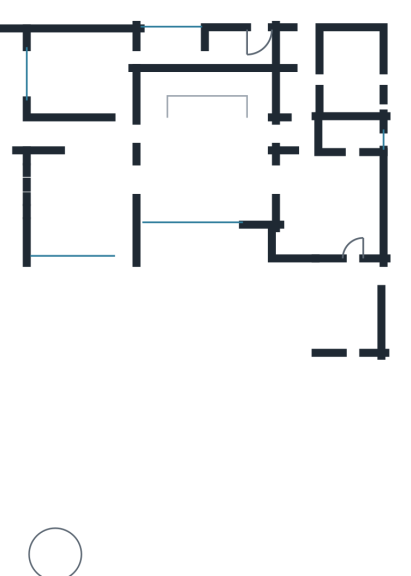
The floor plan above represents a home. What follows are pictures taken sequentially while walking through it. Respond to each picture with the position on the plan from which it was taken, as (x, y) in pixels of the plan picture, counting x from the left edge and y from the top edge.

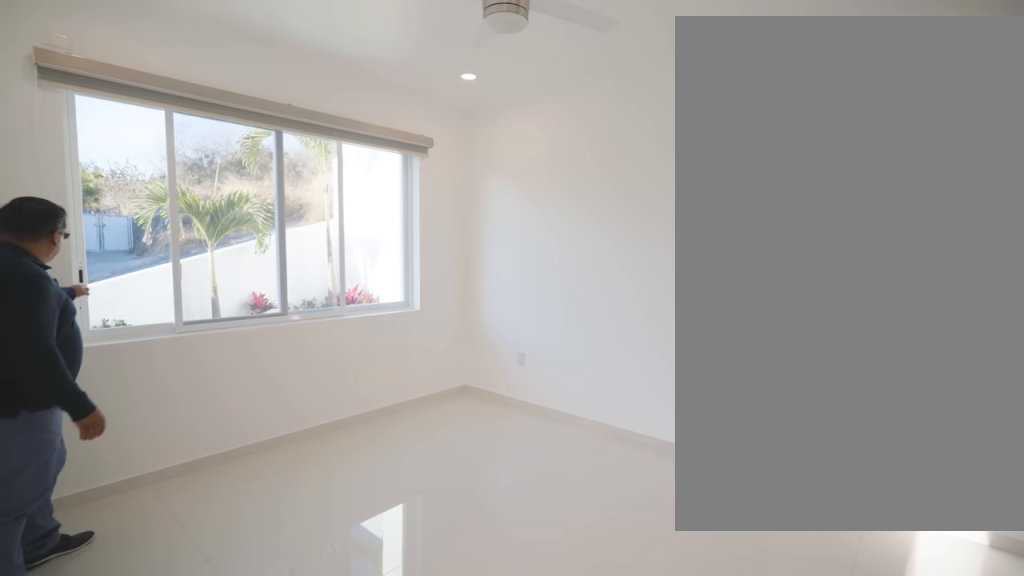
(121, 95)
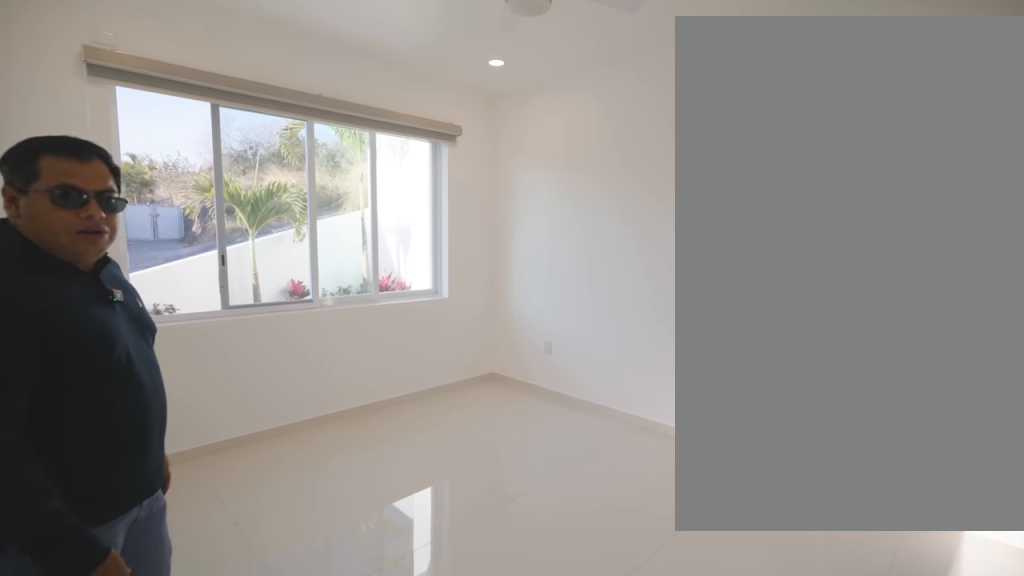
(121, 95)
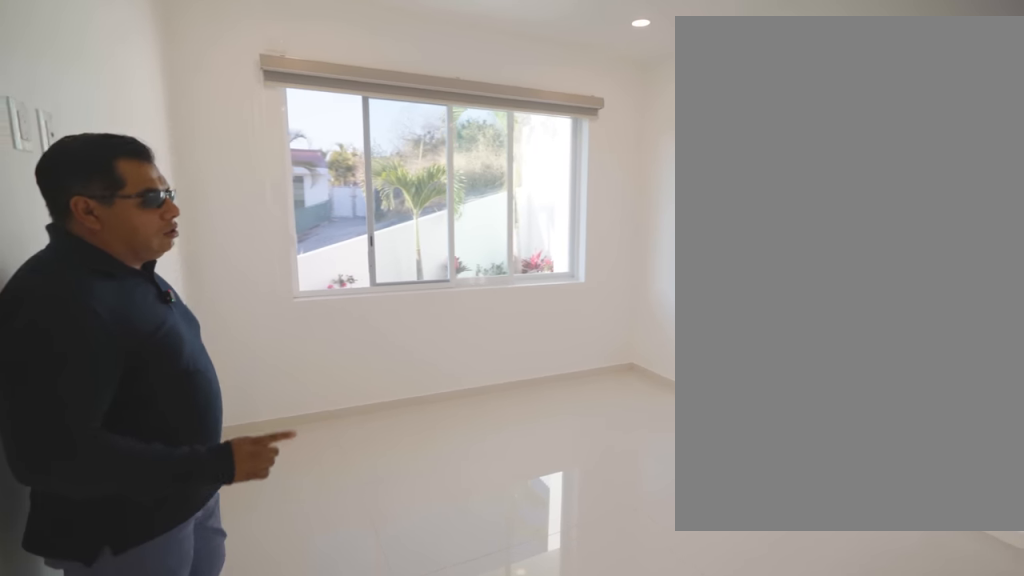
(120, 92)
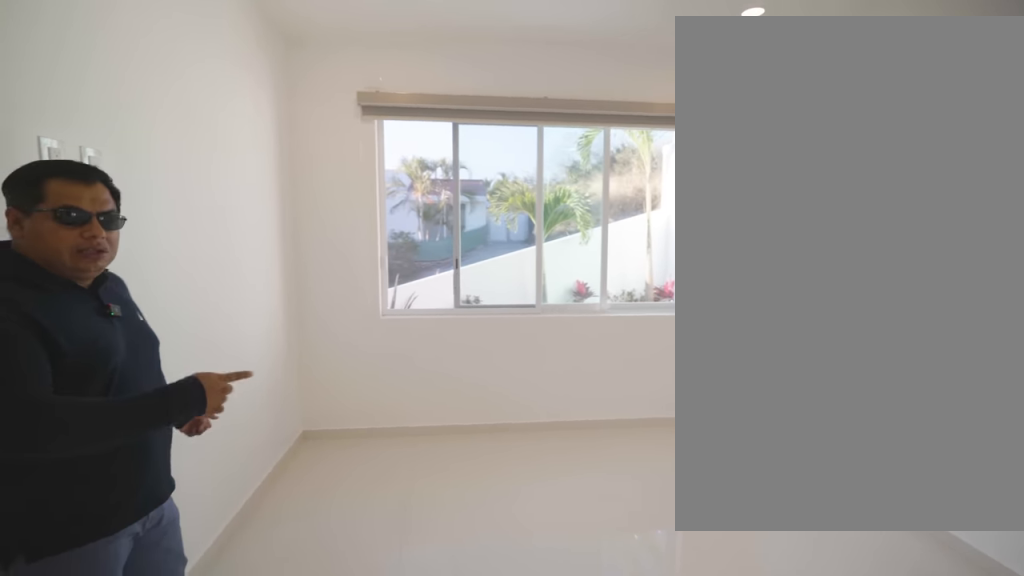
(119, 79)
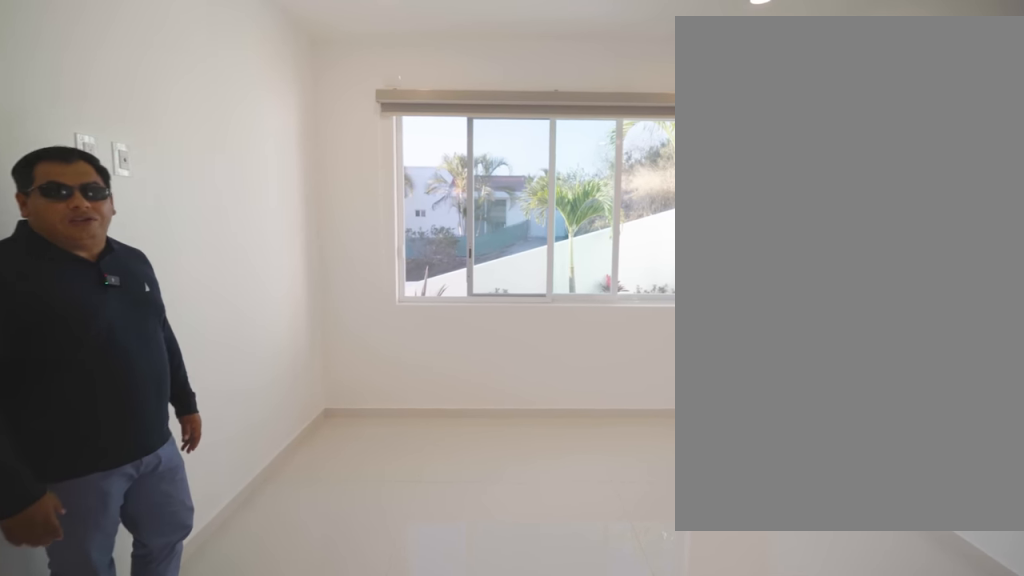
(119, 79)
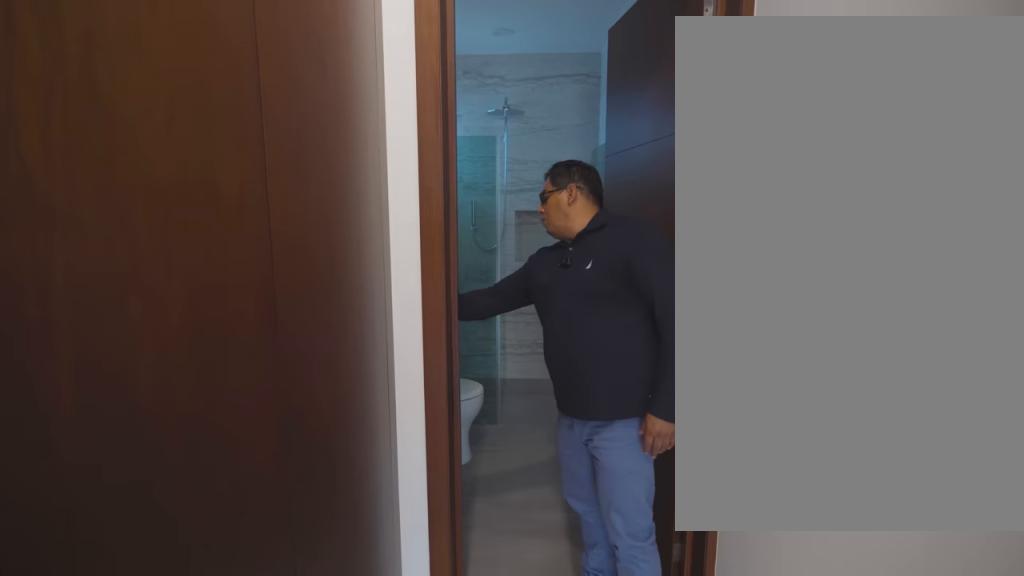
(167, 53)
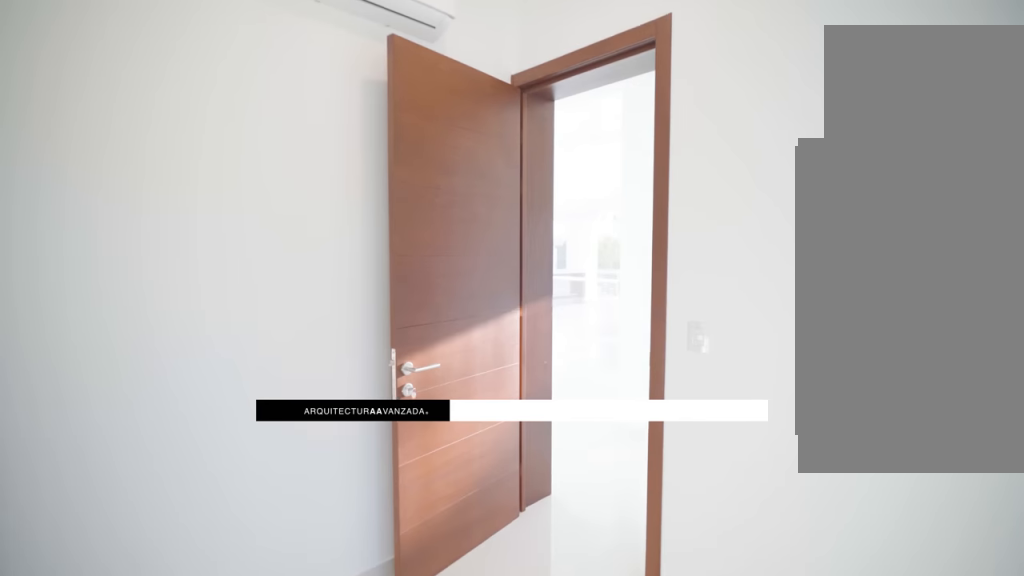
(121, 99)
